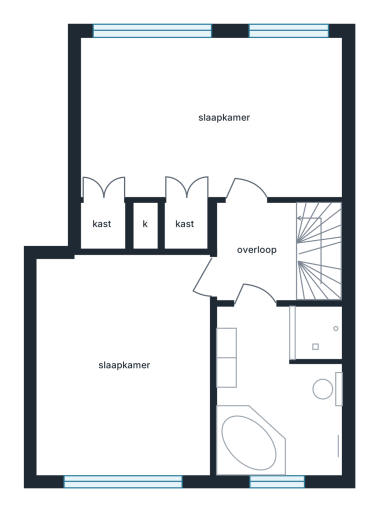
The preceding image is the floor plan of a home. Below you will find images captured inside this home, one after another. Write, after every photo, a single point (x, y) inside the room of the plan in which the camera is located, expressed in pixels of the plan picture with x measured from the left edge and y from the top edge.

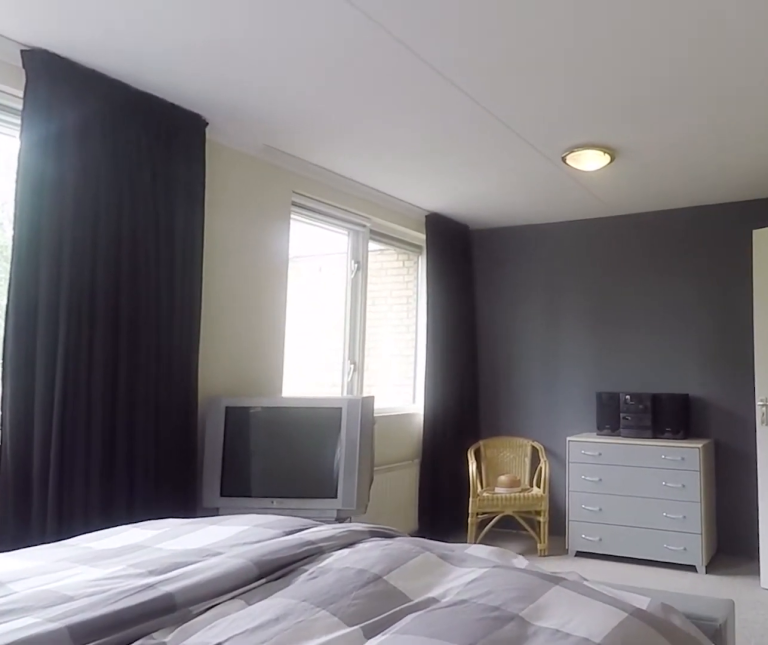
(212, 117)
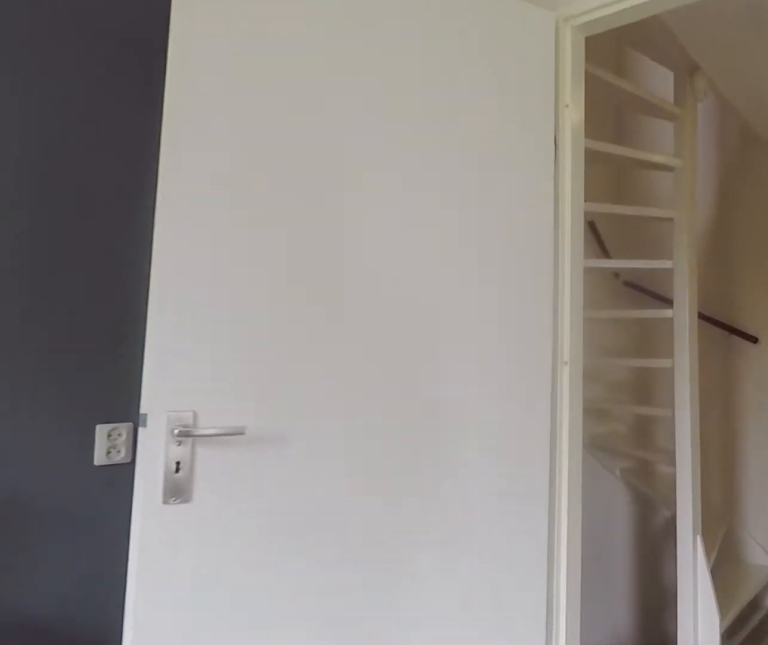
(212, 117)
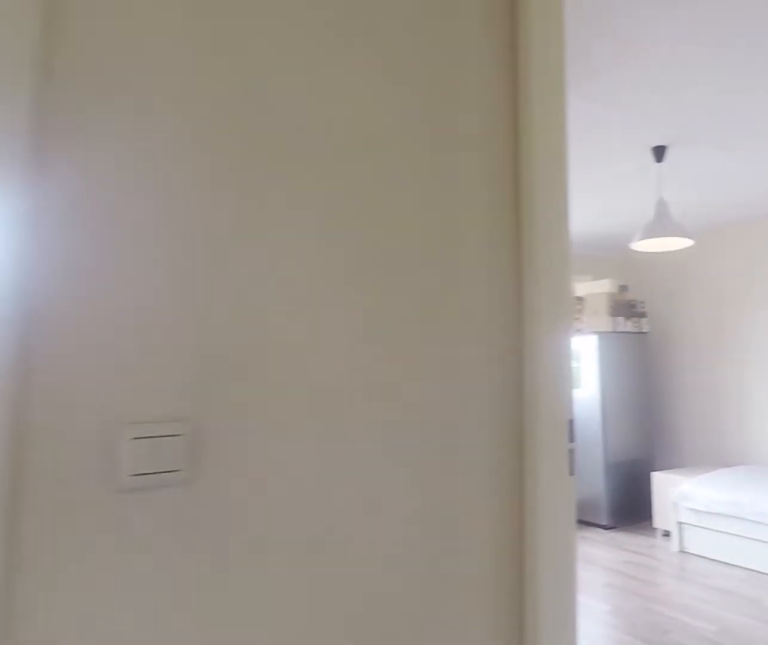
(257, 253)
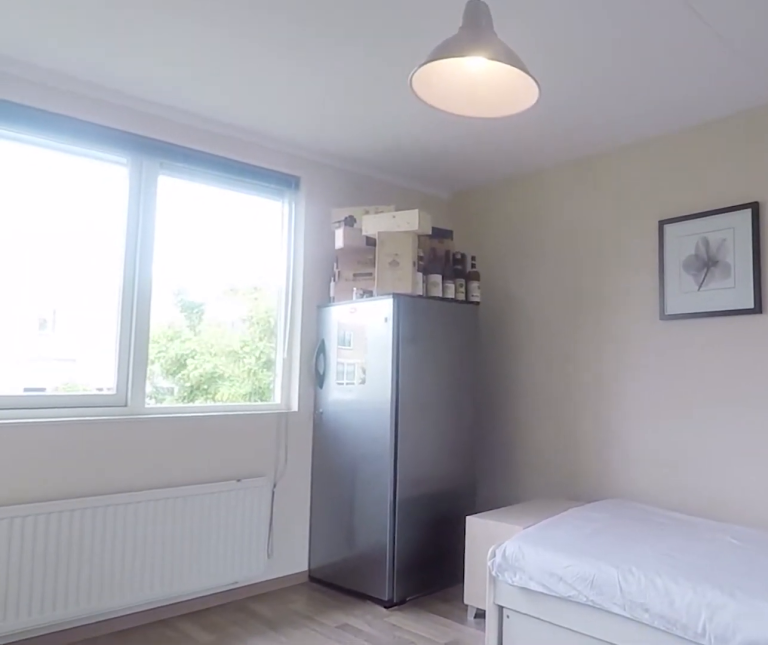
(124, 367)
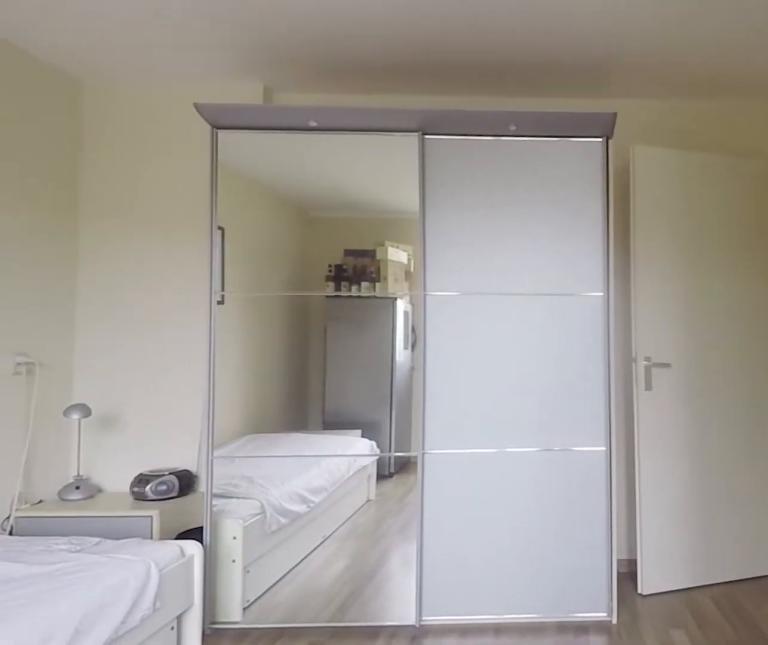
(124, 367)
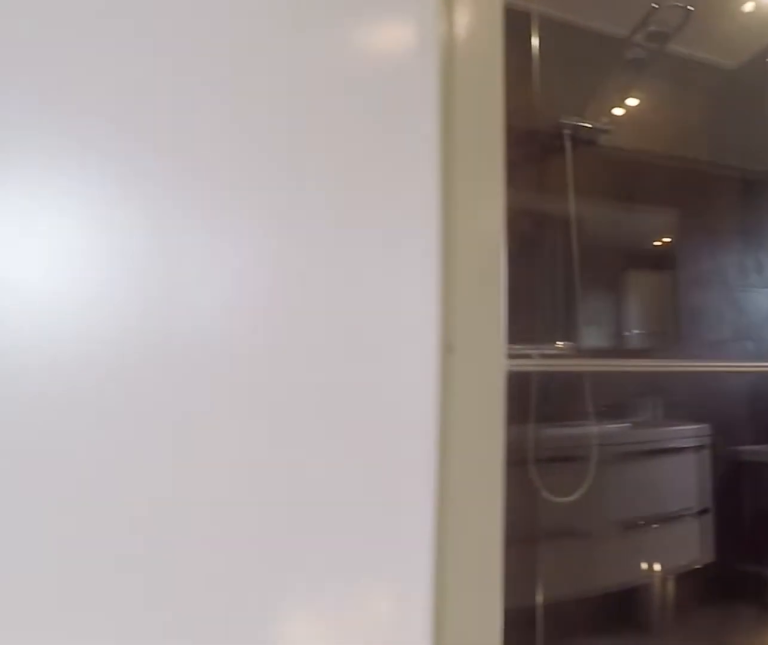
(256, 253)
